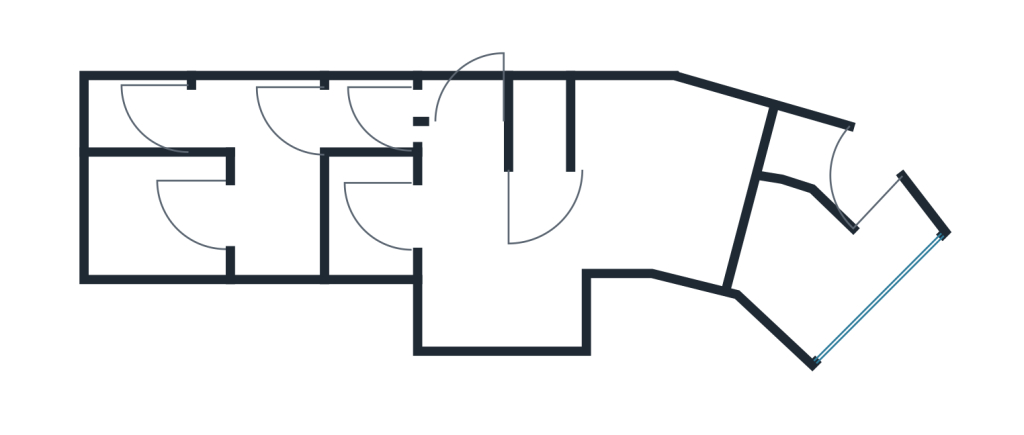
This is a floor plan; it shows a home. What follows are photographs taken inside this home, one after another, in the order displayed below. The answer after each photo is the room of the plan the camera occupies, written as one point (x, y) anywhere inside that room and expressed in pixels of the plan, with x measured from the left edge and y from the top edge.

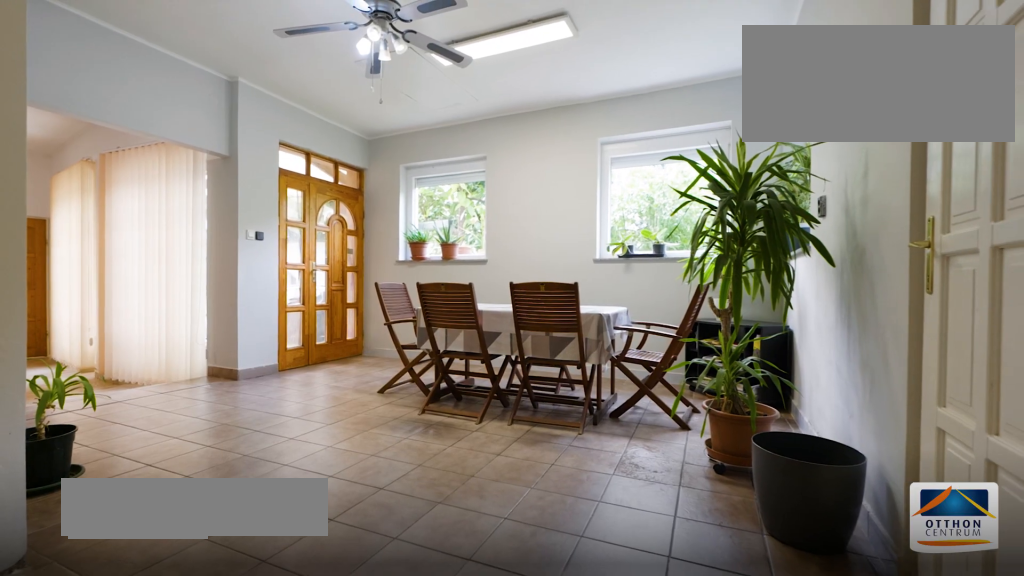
(500, 239)
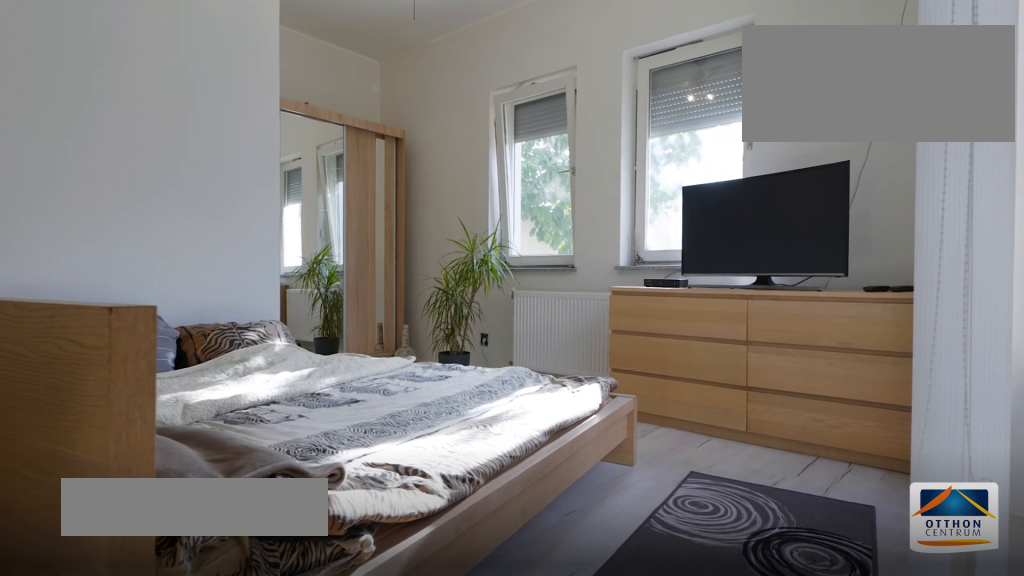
(806, 272)
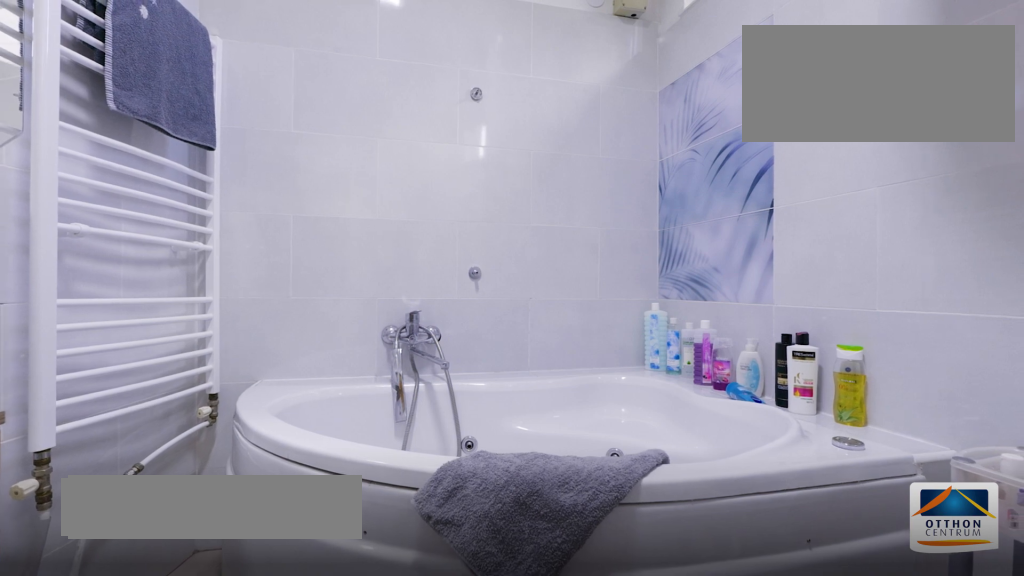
(823, 159)
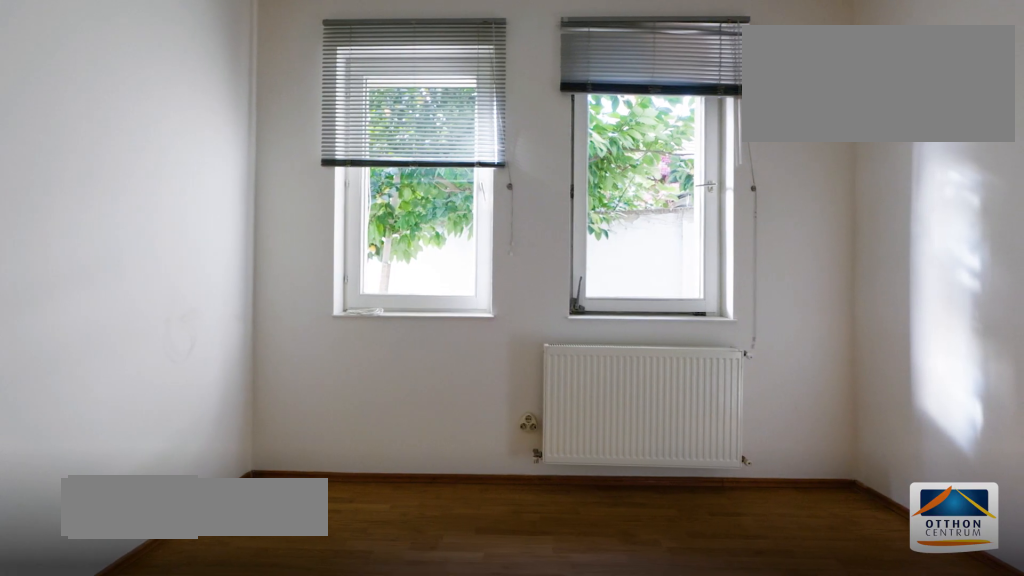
(155, 214)
